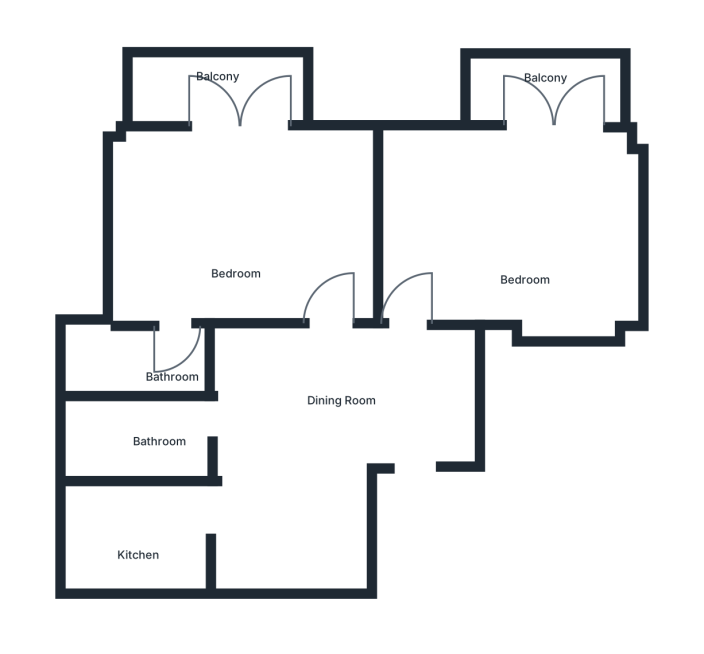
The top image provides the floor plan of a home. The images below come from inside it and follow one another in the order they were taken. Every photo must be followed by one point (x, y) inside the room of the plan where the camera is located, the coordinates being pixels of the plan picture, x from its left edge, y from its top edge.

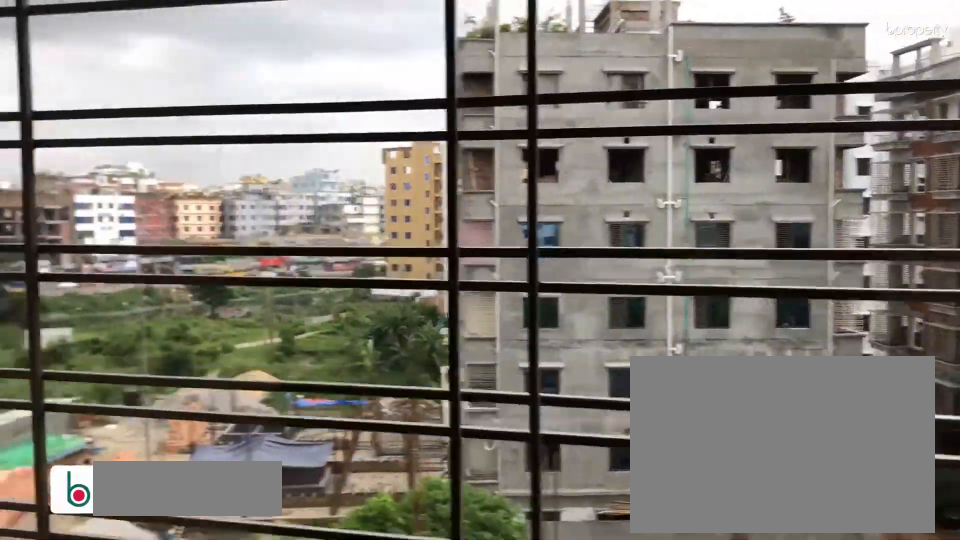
(215, 89)
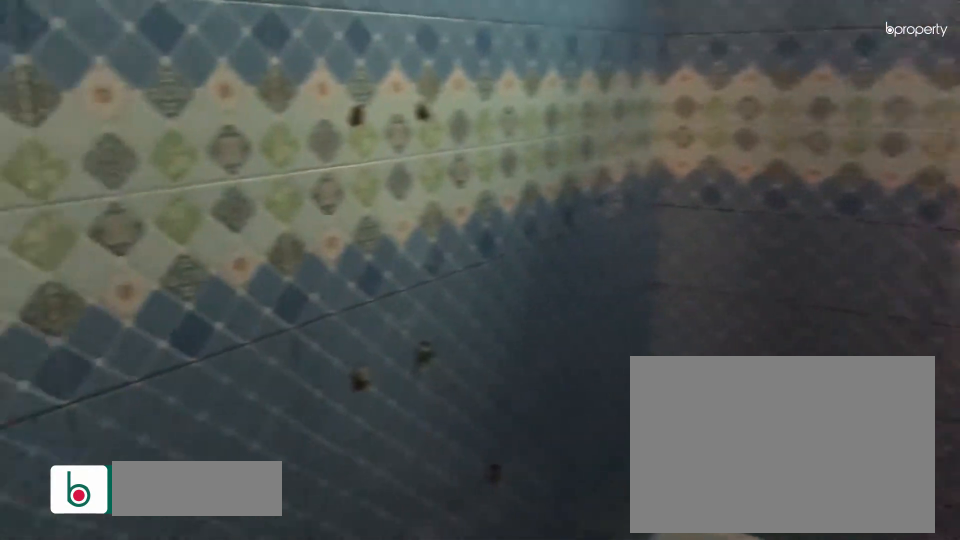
(153, 432)
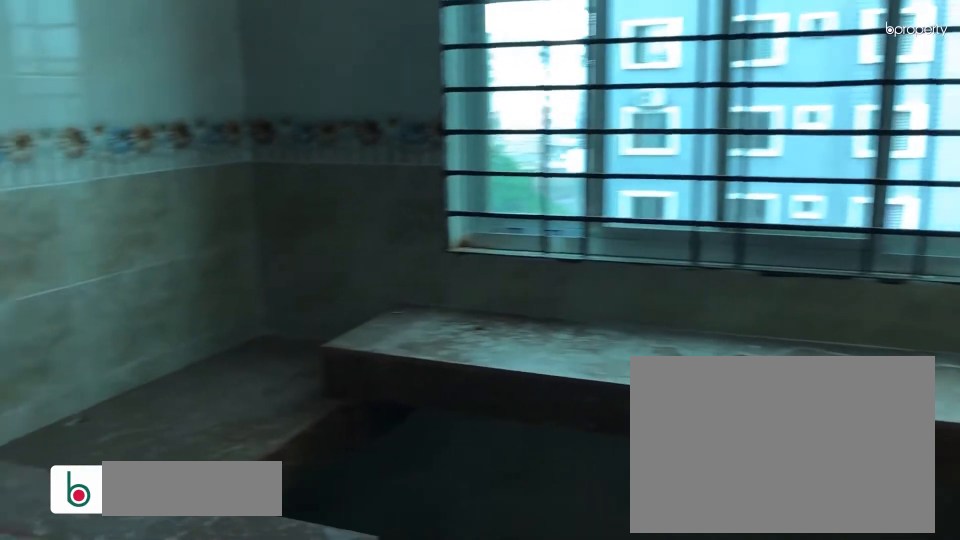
(124, 528)
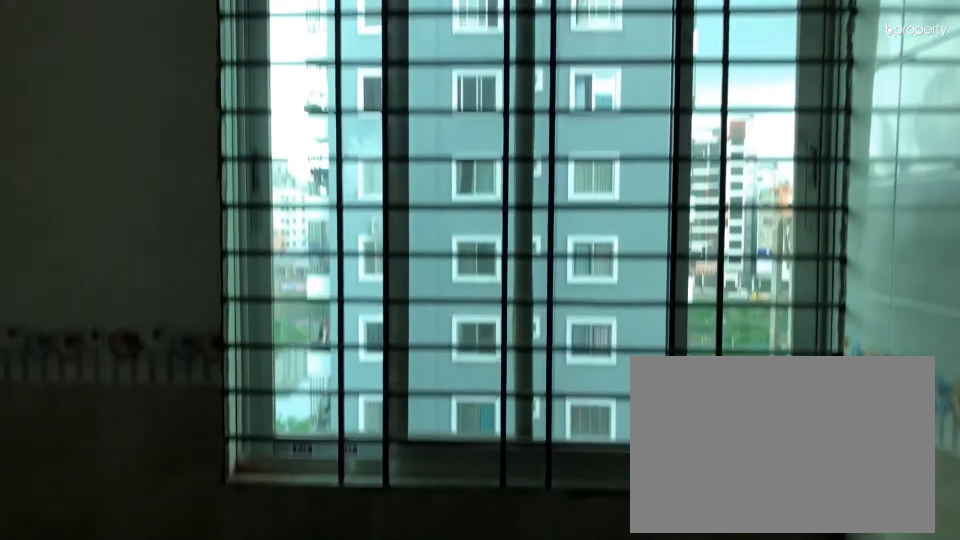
(124, 528)
